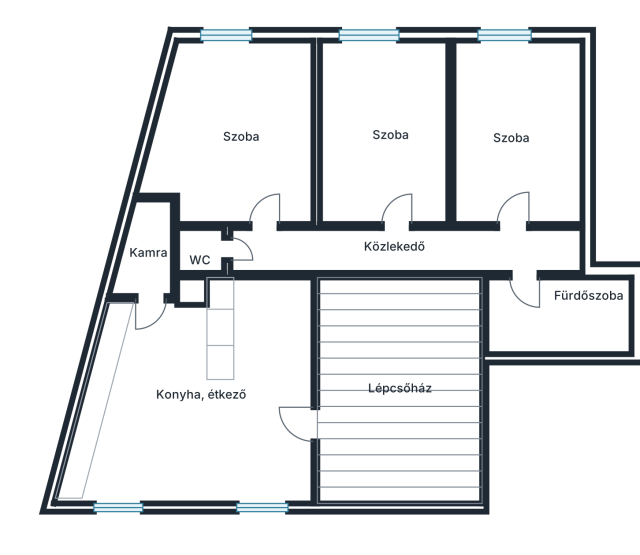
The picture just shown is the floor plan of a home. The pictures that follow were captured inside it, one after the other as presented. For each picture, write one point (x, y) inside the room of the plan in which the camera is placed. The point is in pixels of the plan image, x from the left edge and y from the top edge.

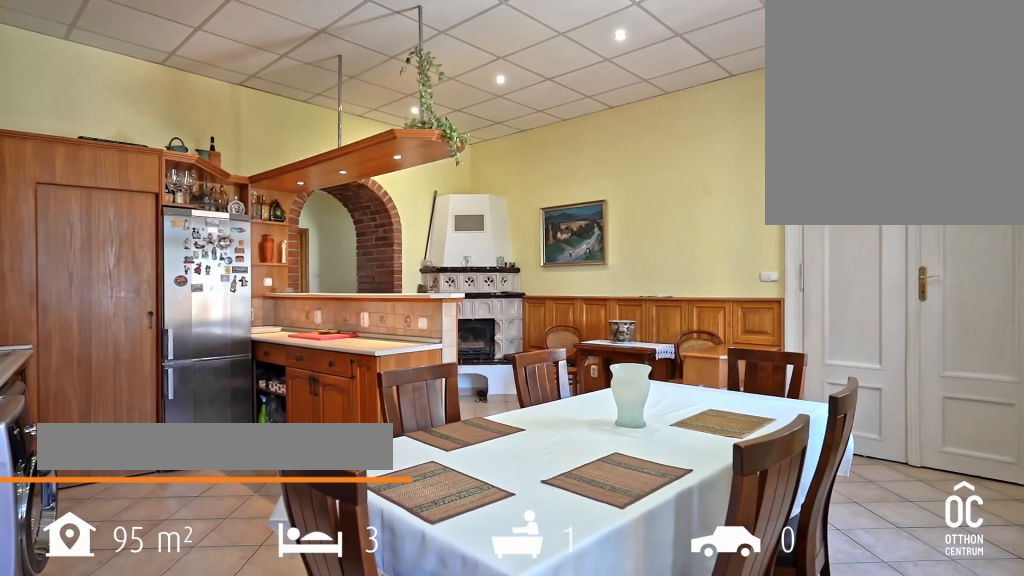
(205, 397)
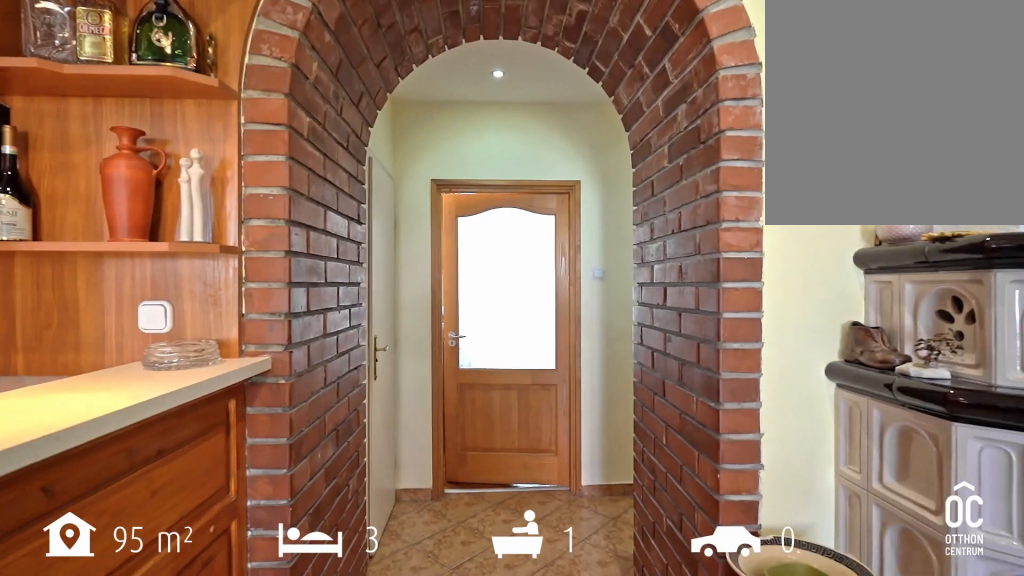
(205, 397)
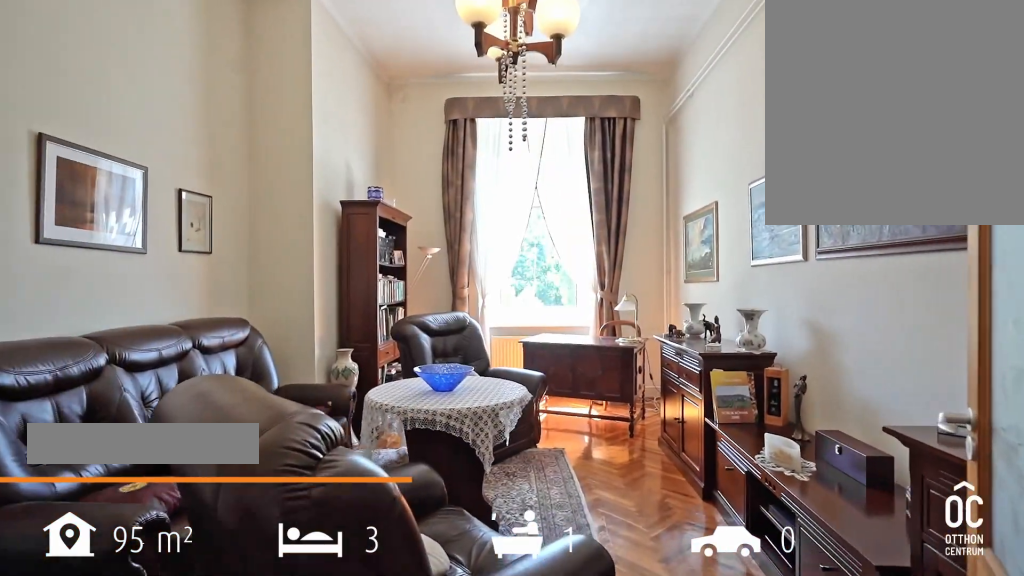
(239, 140)
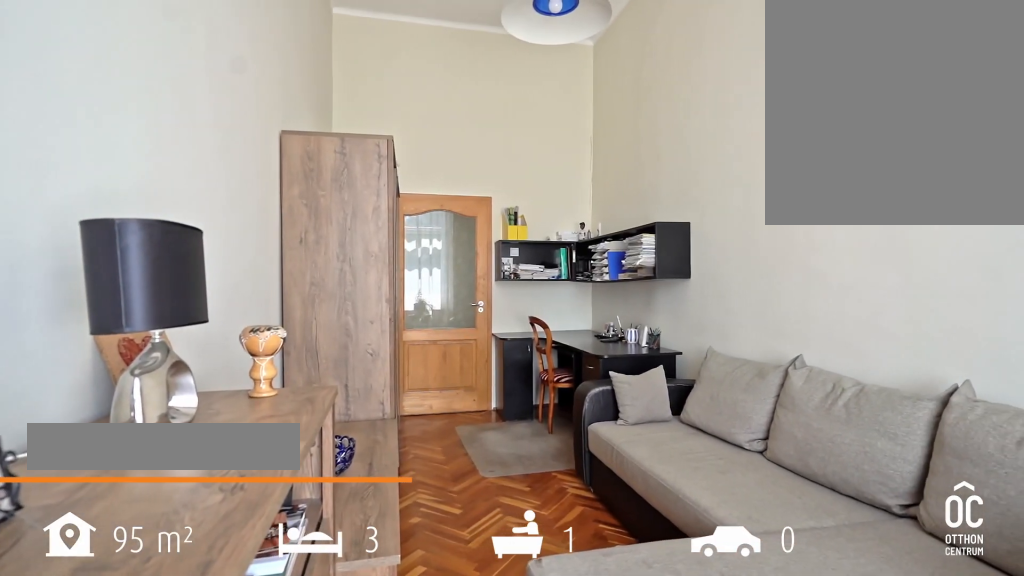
(383, 136)
